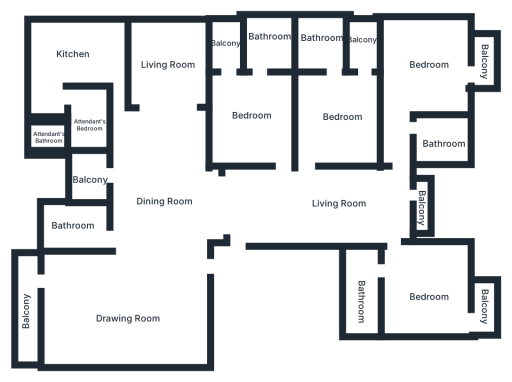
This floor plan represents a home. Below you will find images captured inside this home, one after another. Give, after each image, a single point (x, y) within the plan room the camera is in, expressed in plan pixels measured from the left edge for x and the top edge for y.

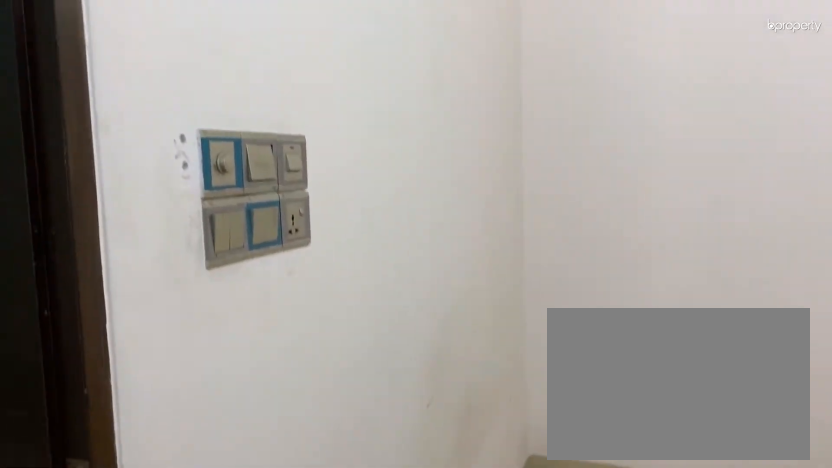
(249, 108)
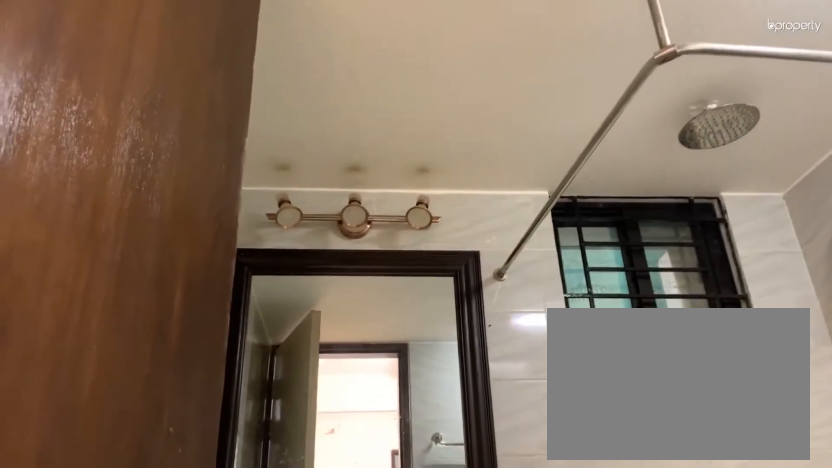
(264, 41)
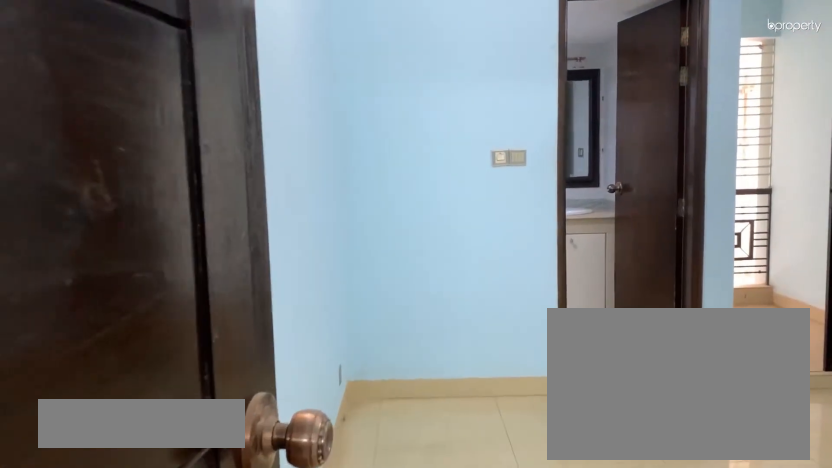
(341, 113)
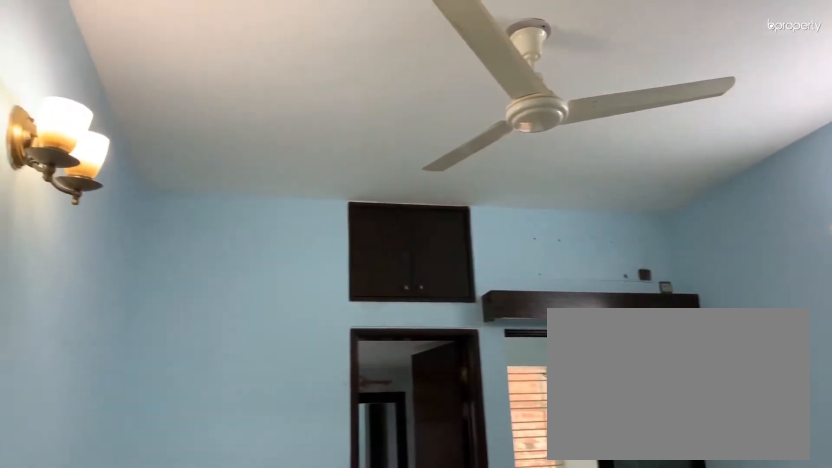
(341, 113)
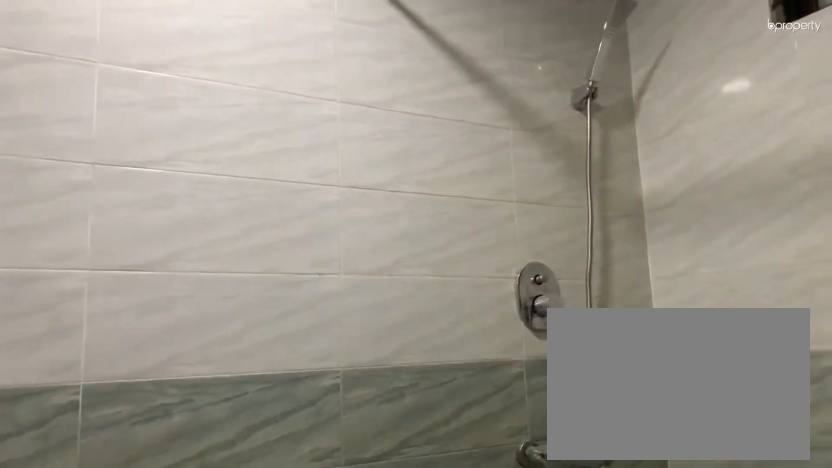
(322, 42)
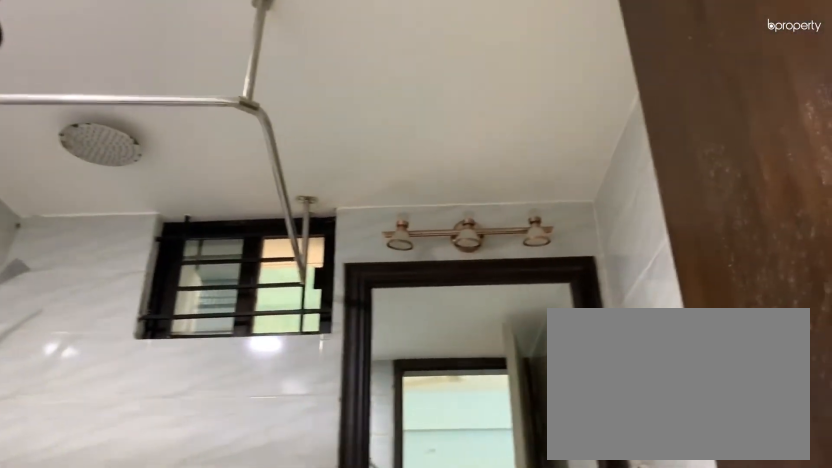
(322, 42)
